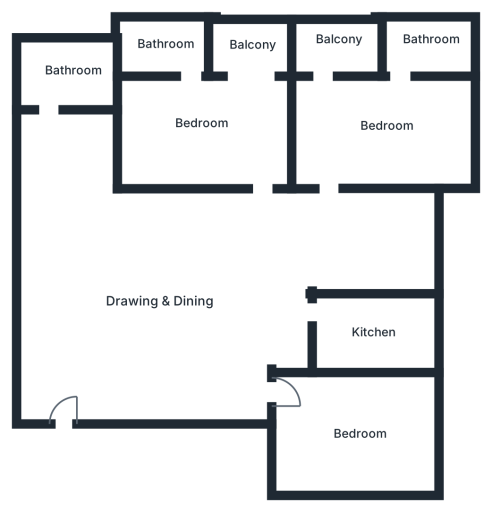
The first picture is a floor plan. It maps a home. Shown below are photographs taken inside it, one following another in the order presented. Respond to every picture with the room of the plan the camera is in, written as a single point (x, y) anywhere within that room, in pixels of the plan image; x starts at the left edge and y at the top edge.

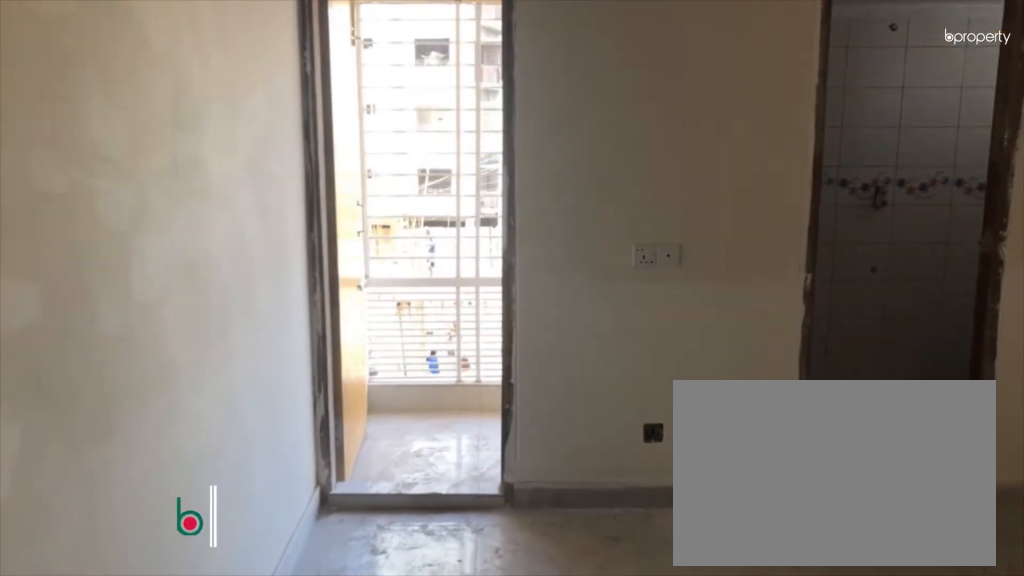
(390, 127)
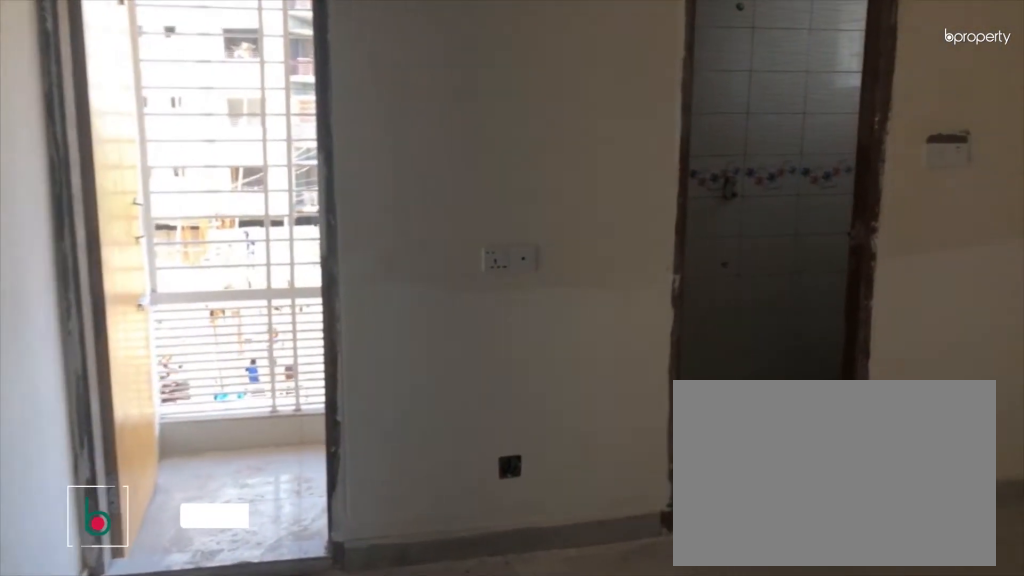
(390, 127)
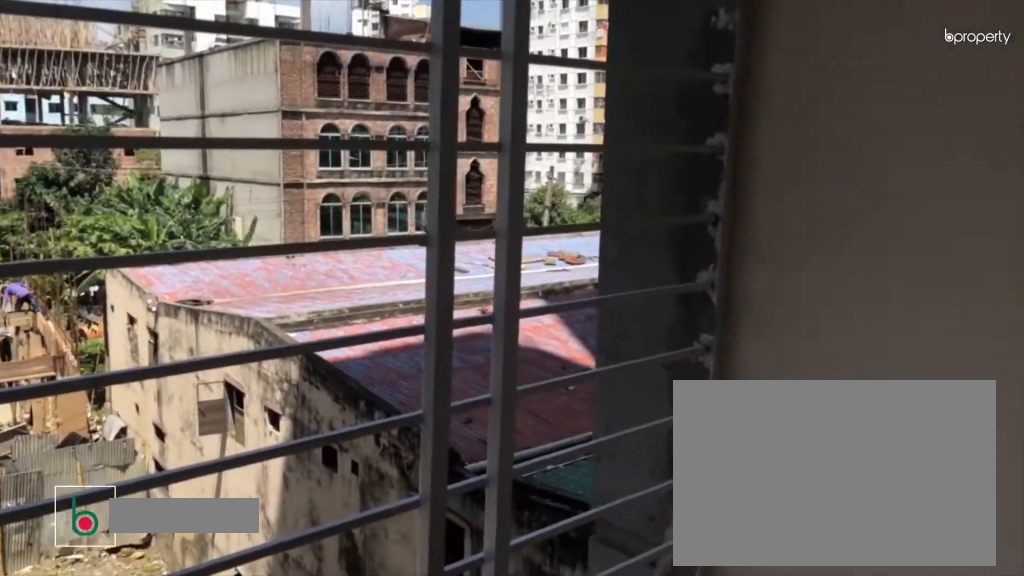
(341, 40)
